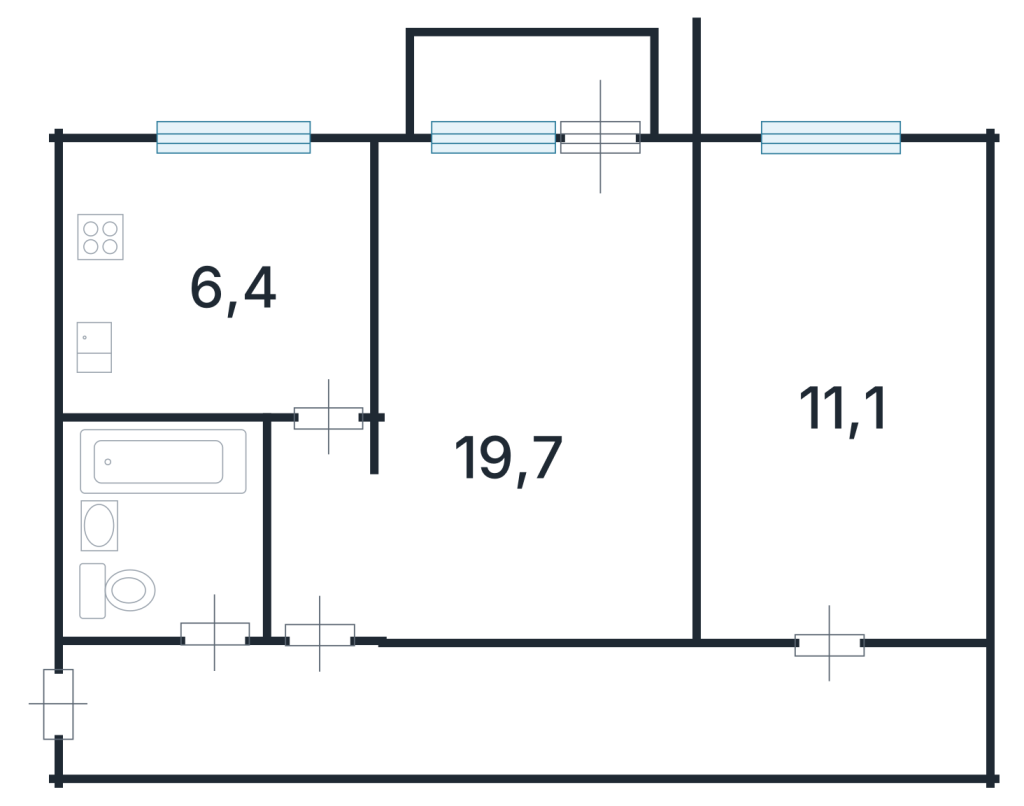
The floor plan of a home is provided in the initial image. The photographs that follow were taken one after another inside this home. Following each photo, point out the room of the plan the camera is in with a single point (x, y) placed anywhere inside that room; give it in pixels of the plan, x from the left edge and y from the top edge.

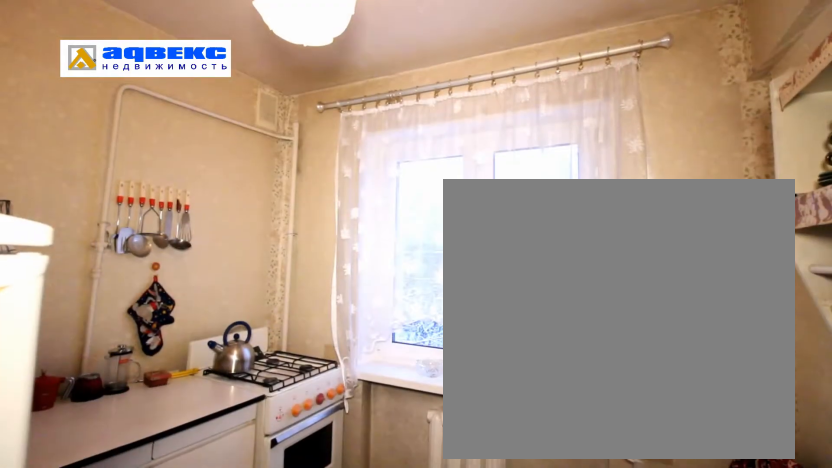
(158, 337)
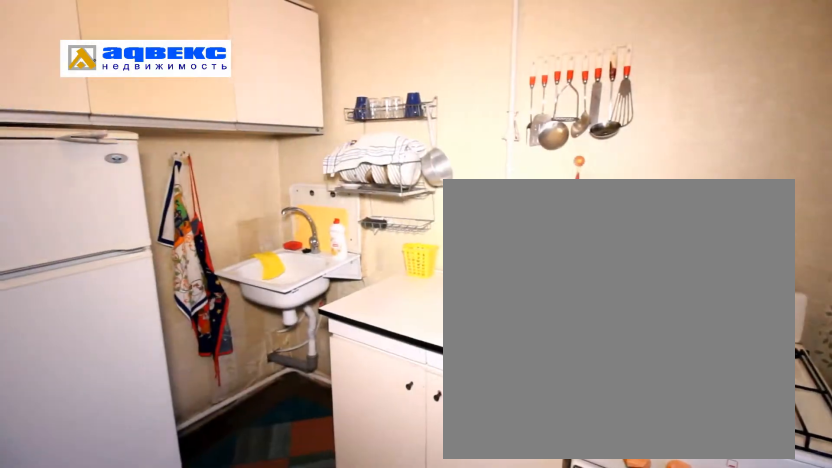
(158, 337)
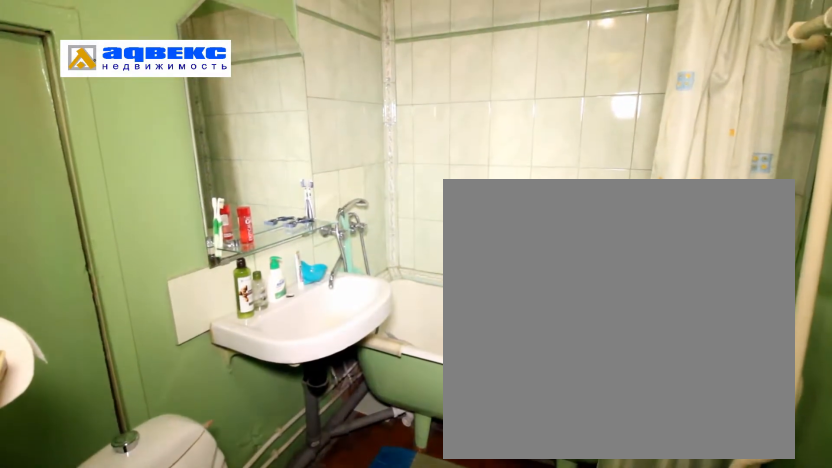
(176, 602)
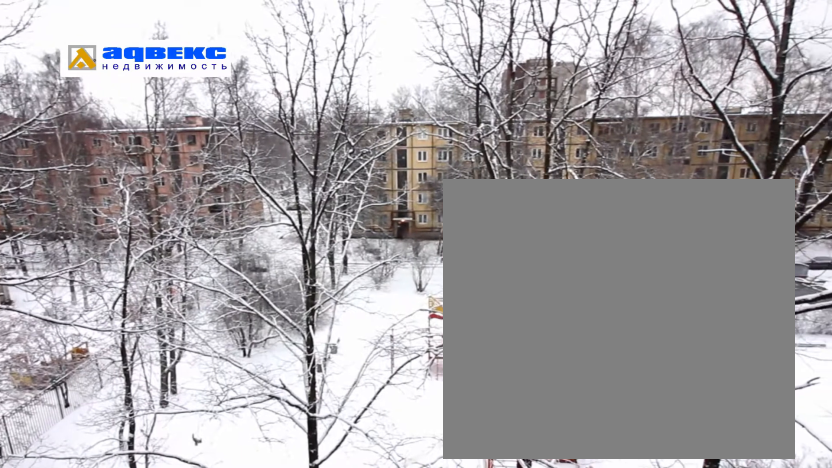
(636, 494)
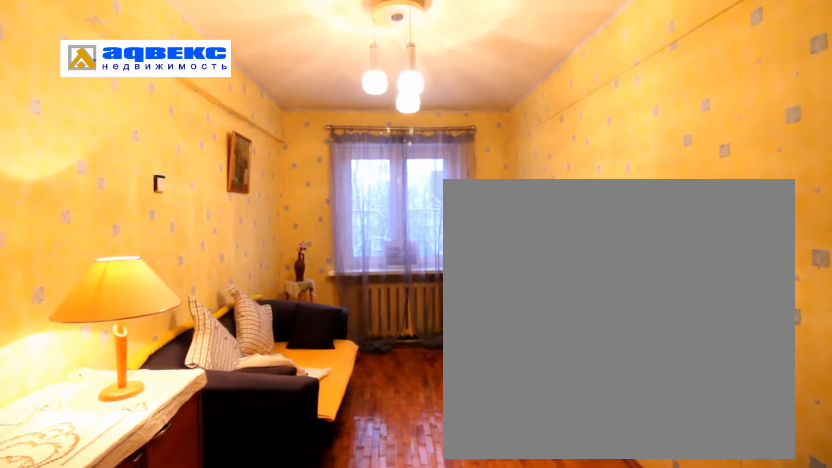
(925, 452)
